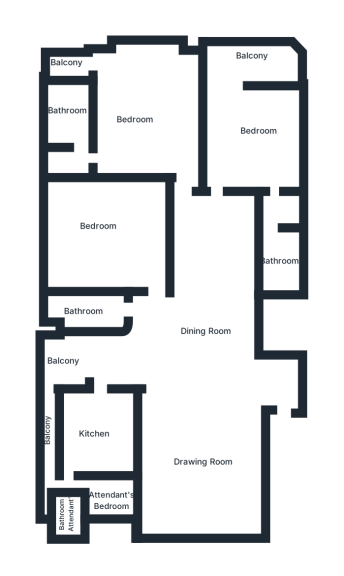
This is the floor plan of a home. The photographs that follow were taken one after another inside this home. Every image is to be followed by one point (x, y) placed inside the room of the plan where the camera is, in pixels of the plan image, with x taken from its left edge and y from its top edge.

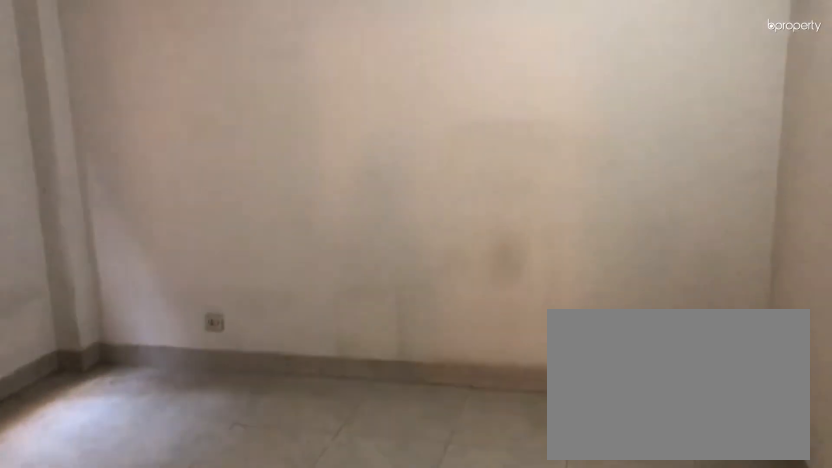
(112, 244)
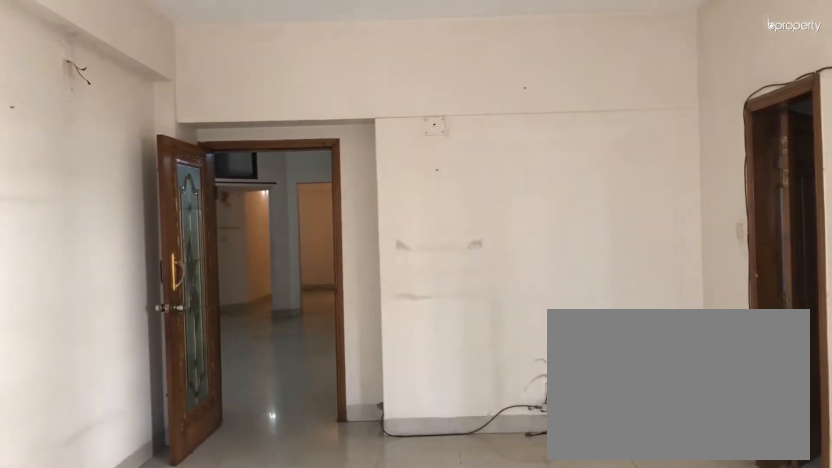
(117, 80)
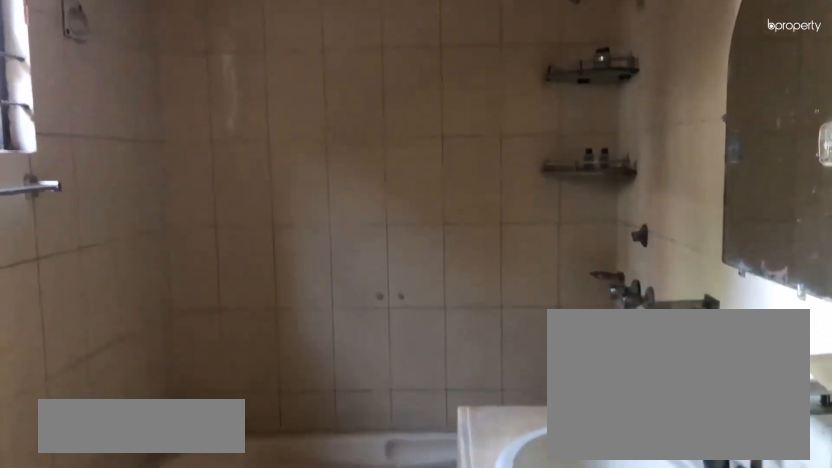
(77, 115)
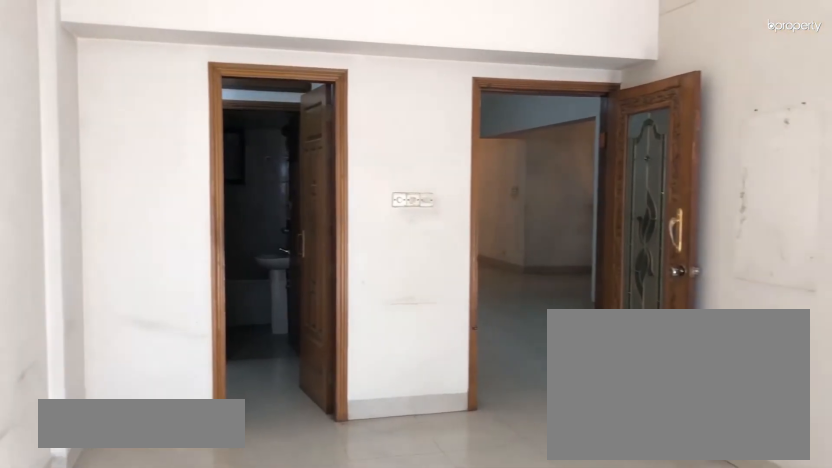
(253, 117)
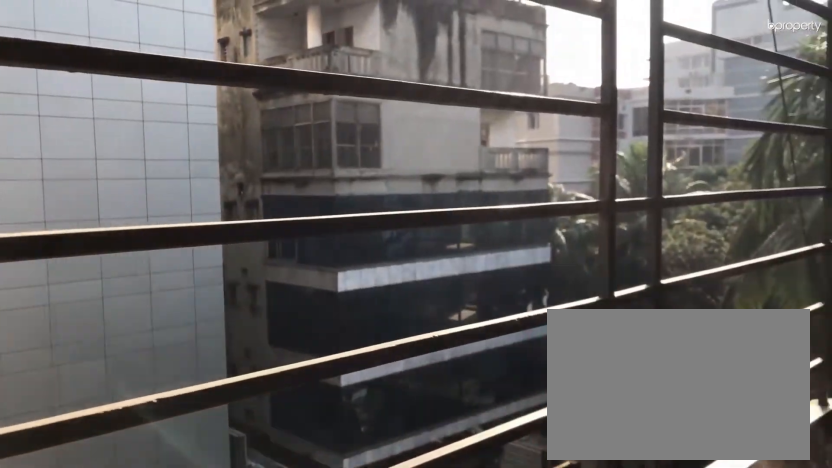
(242, 62)
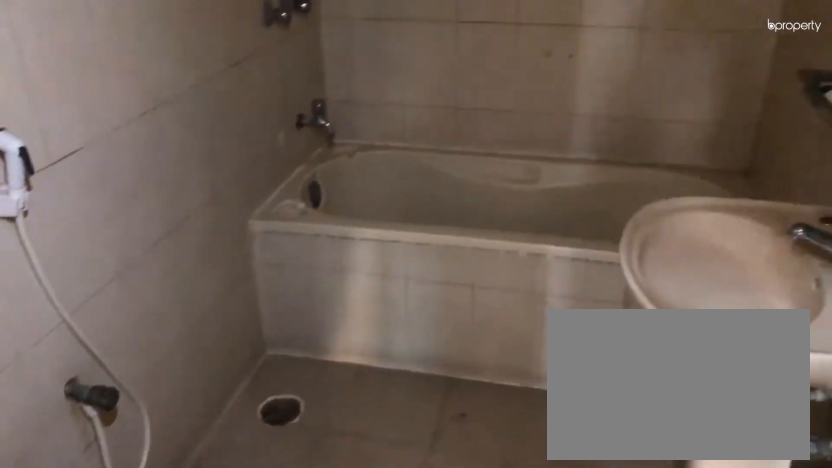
(276, 257)
